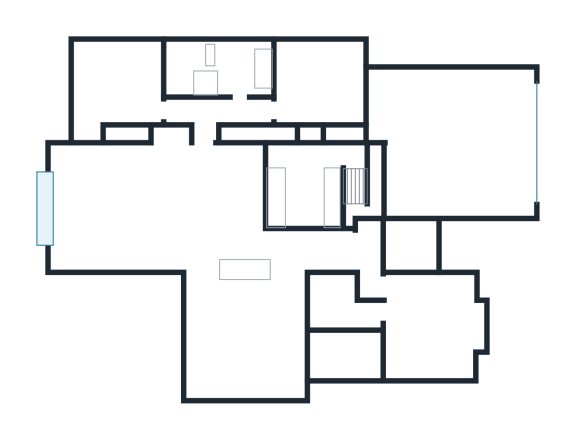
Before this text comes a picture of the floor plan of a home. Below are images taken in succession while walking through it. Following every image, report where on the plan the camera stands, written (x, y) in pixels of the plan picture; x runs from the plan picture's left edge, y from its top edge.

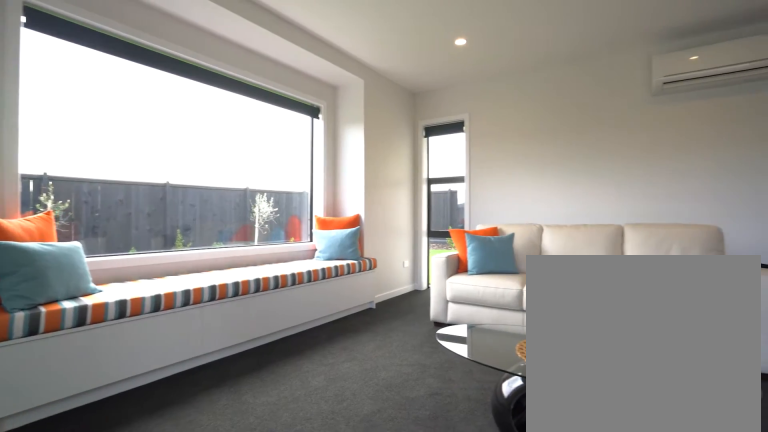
(116, 248)
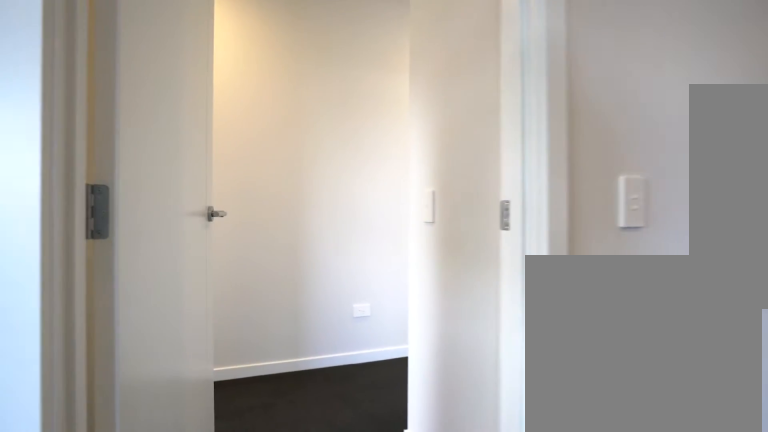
(203, 151)
